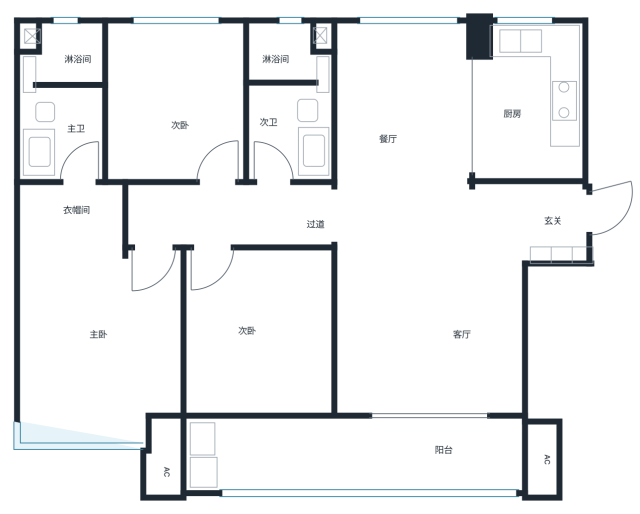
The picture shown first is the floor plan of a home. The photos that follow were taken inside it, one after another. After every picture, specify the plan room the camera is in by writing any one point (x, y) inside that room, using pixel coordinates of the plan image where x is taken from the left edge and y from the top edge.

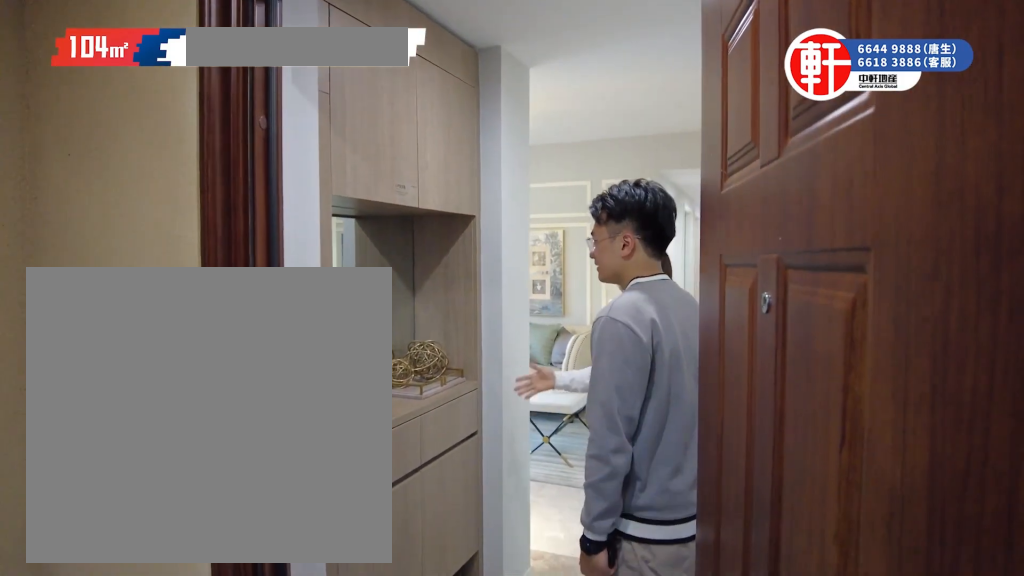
(554, 225)
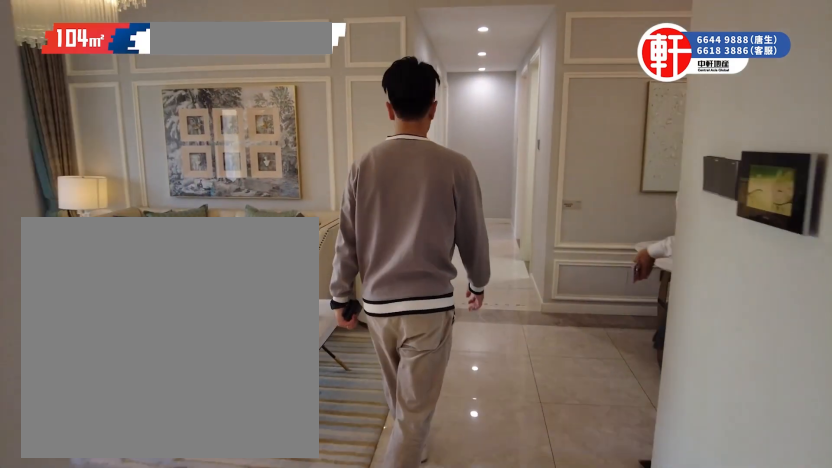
(401, 236)
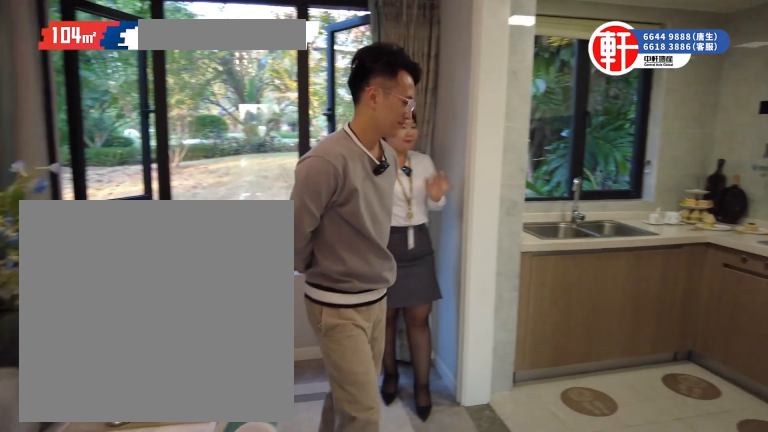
(401, 236)
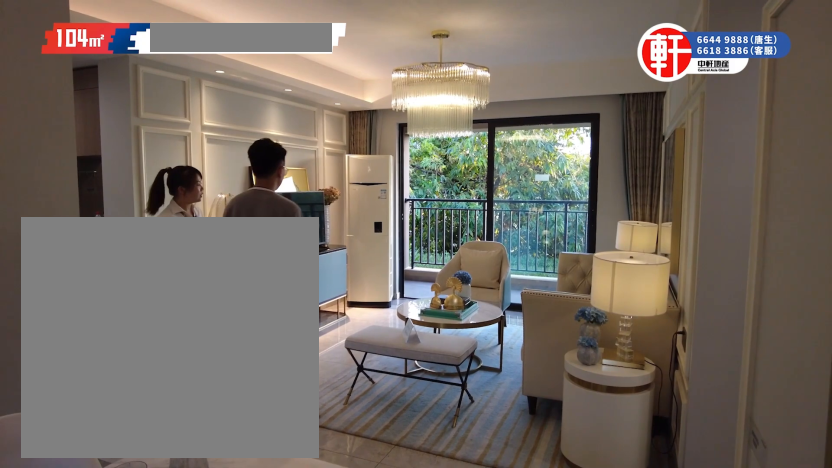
(409, 242)
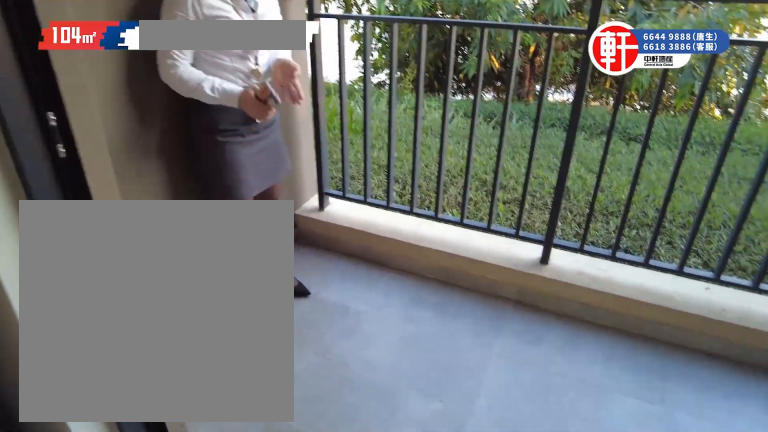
(370, 455)
